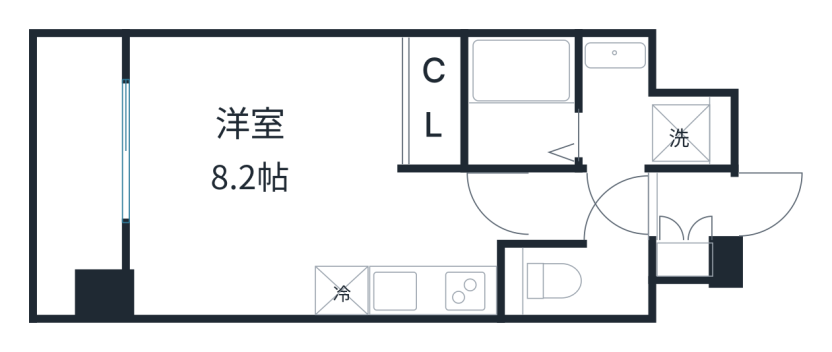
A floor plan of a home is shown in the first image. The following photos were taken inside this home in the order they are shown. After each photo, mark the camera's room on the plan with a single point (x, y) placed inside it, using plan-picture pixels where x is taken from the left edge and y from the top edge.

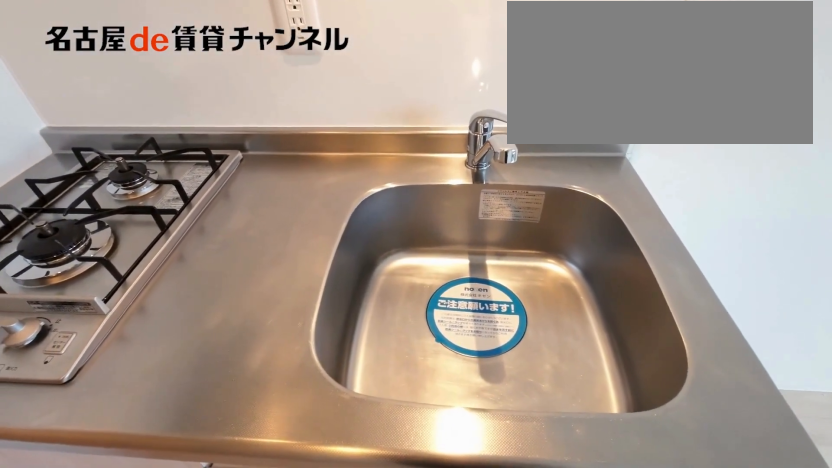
(433, 290)
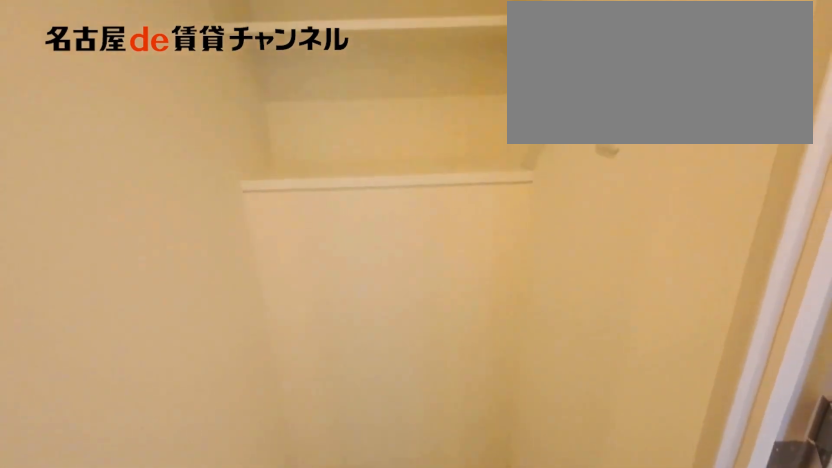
(644, 112)
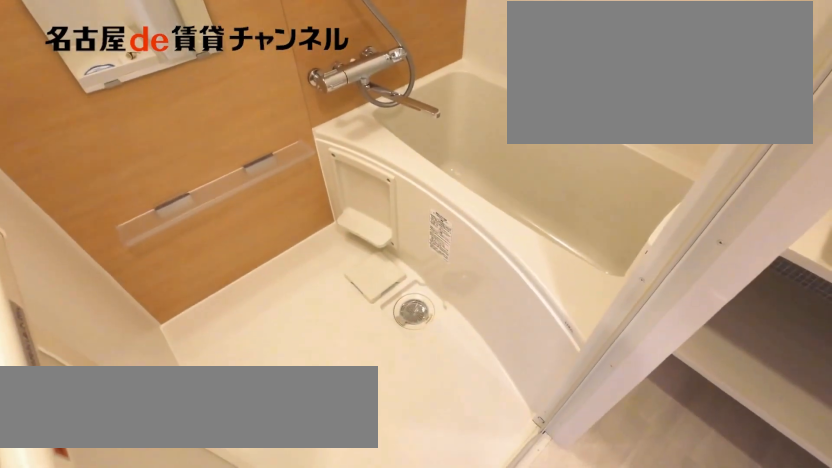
(521, 100)
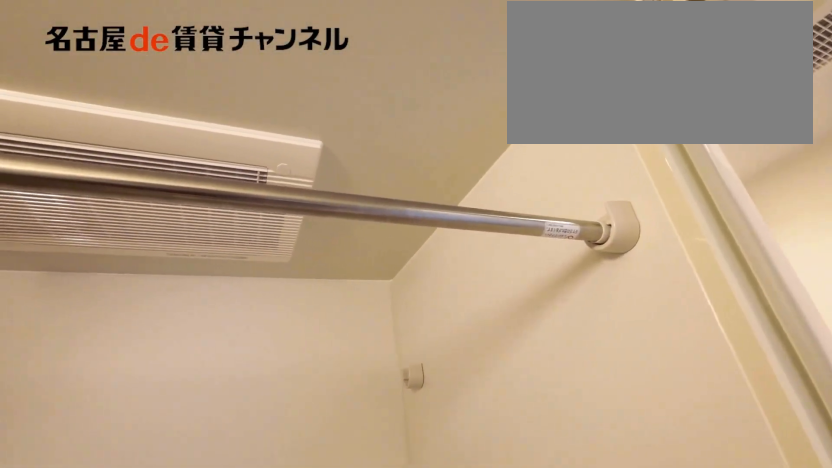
(521, 100)
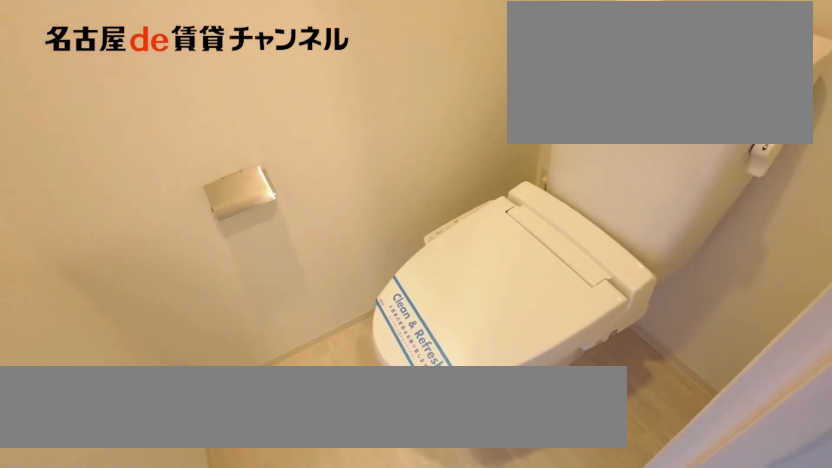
(577, 281)
